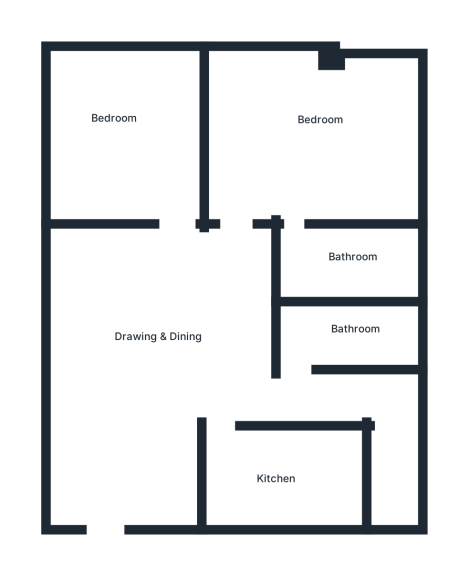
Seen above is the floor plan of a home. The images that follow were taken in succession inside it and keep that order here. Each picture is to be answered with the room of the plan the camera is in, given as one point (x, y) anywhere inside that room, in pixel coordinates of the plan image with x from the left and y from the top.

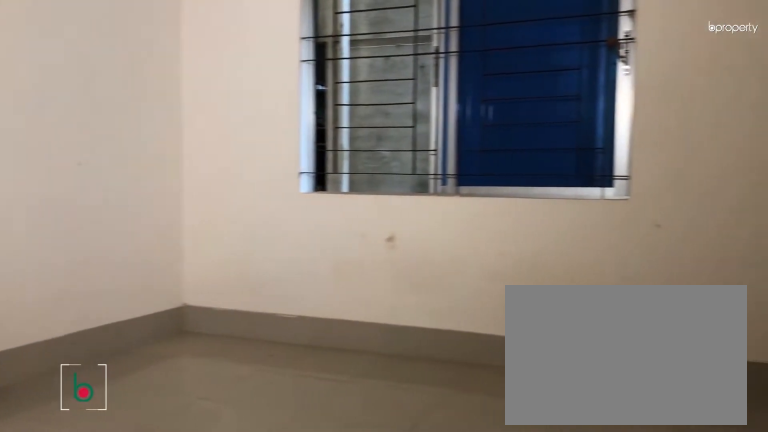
(305, 148)
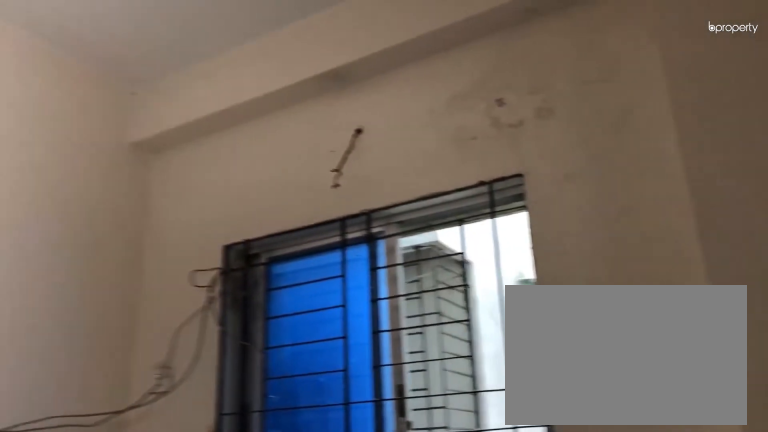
(305, 148)
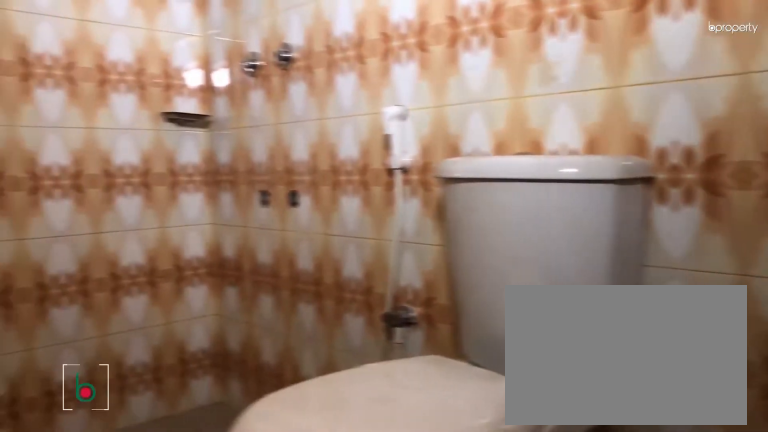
(349, 258)
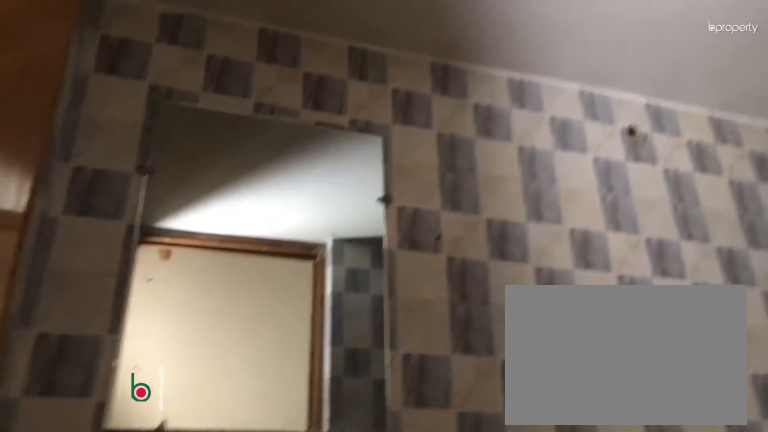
(328, 338)
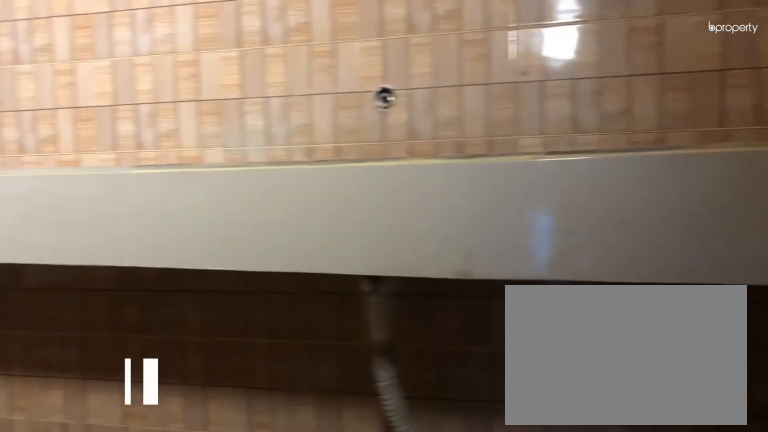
(285, 475)
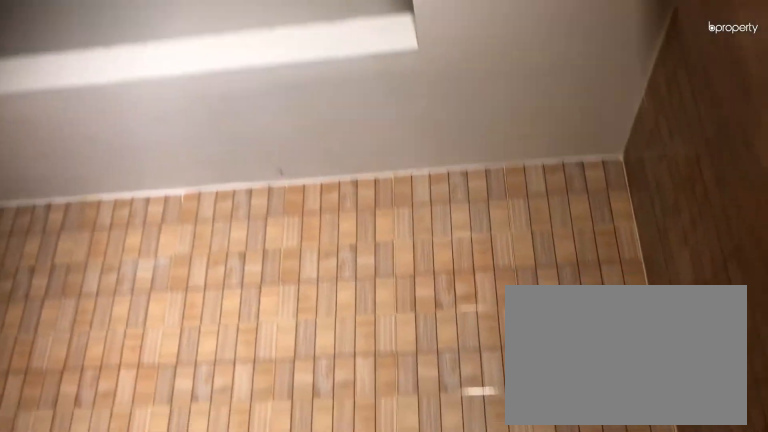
(285, 475)
